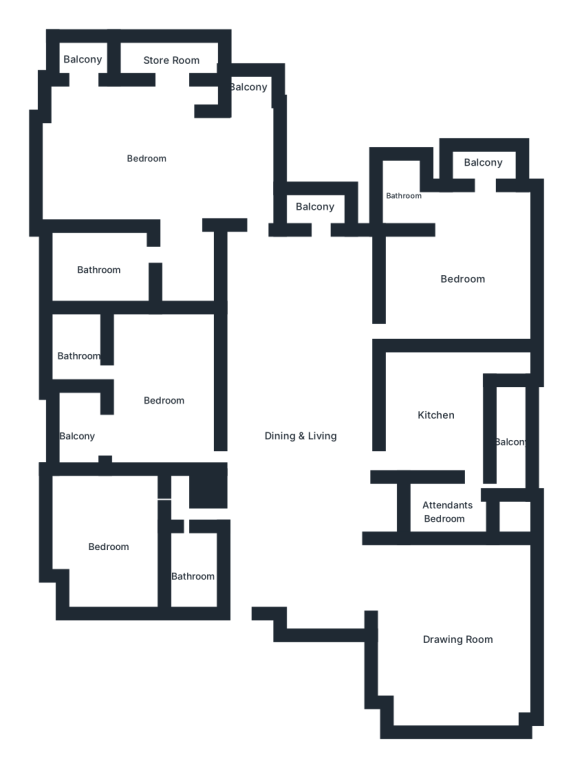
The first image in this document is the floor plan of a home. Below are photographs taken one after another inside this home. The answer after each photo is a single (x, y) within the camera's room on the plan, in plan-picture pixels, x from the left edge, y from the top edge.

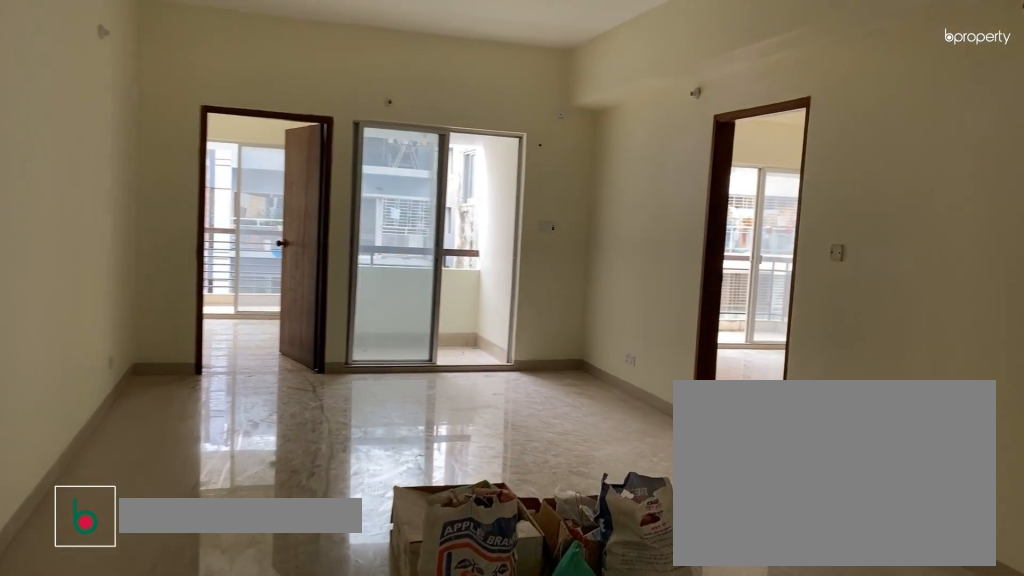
(303, 441)
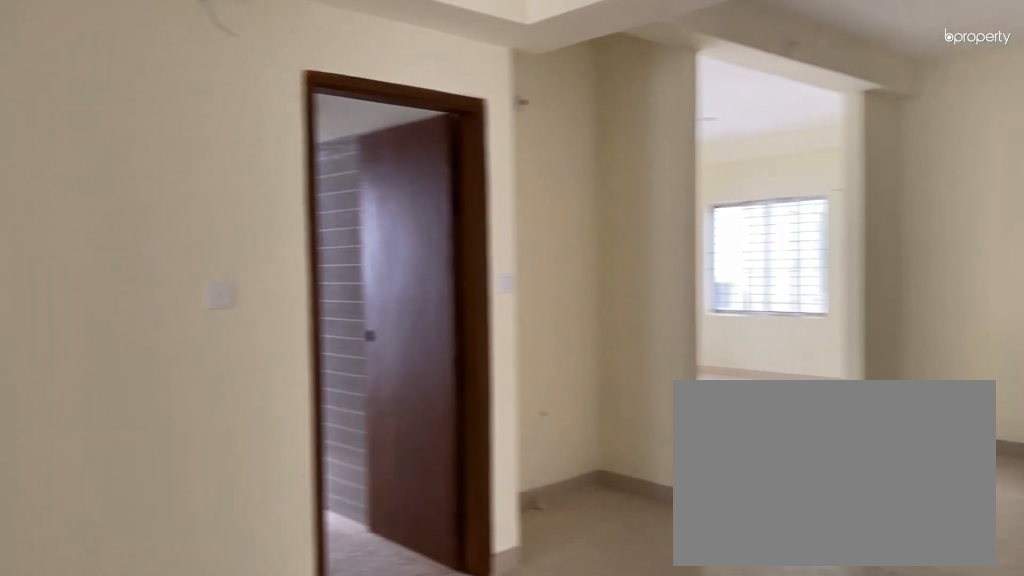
(303, 441)
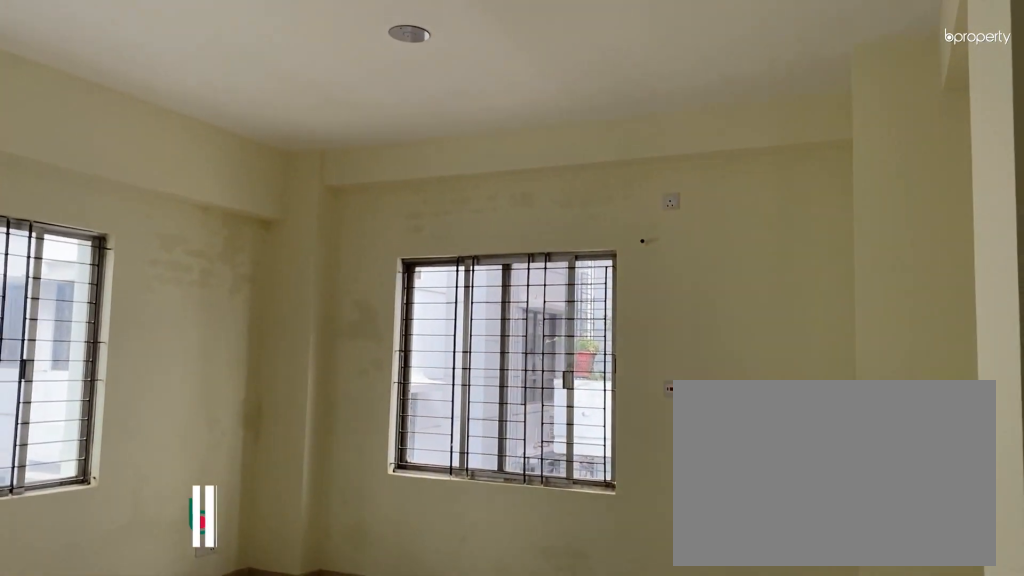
(456, 641)
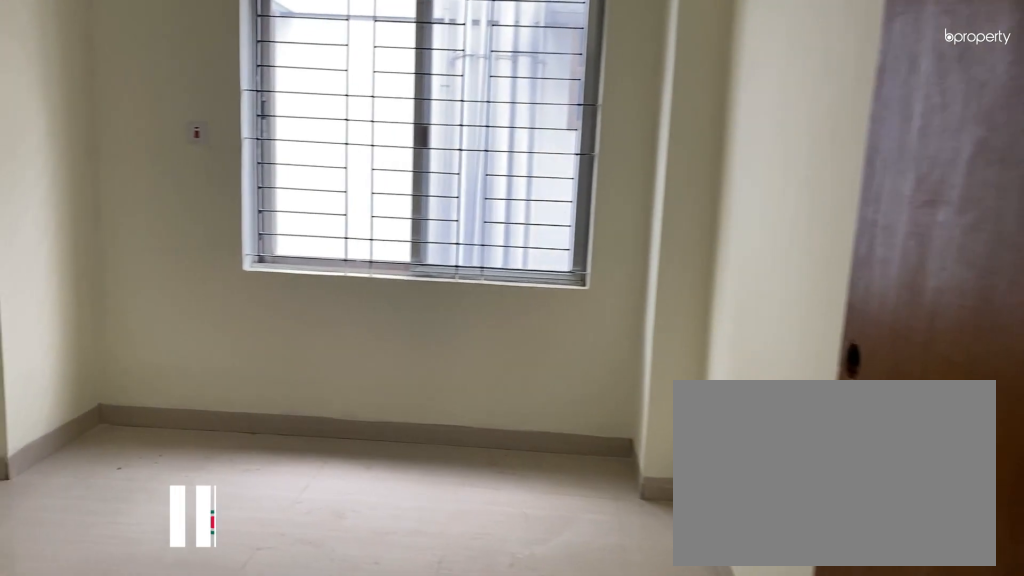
(111, 547)
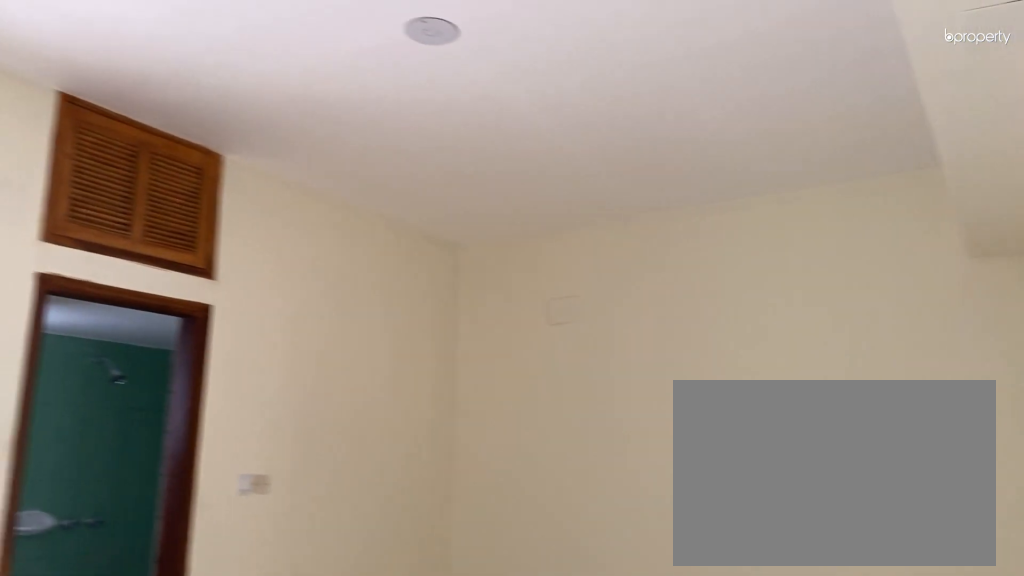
(165, 399)
